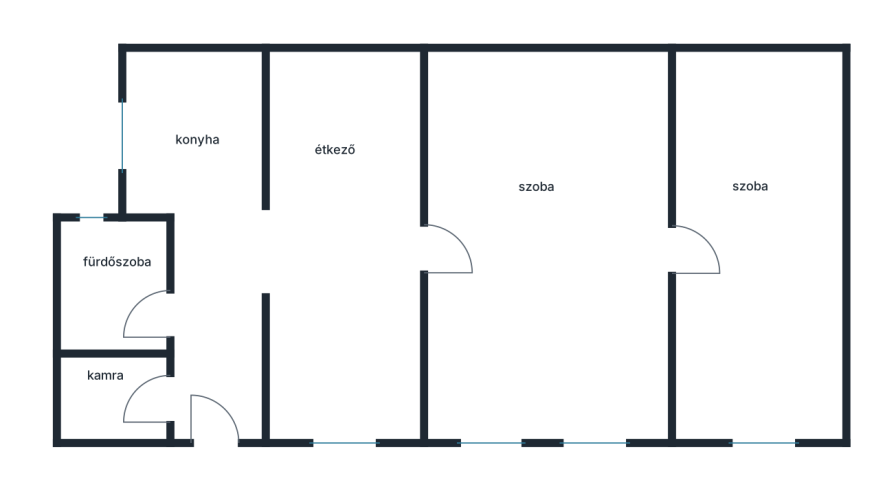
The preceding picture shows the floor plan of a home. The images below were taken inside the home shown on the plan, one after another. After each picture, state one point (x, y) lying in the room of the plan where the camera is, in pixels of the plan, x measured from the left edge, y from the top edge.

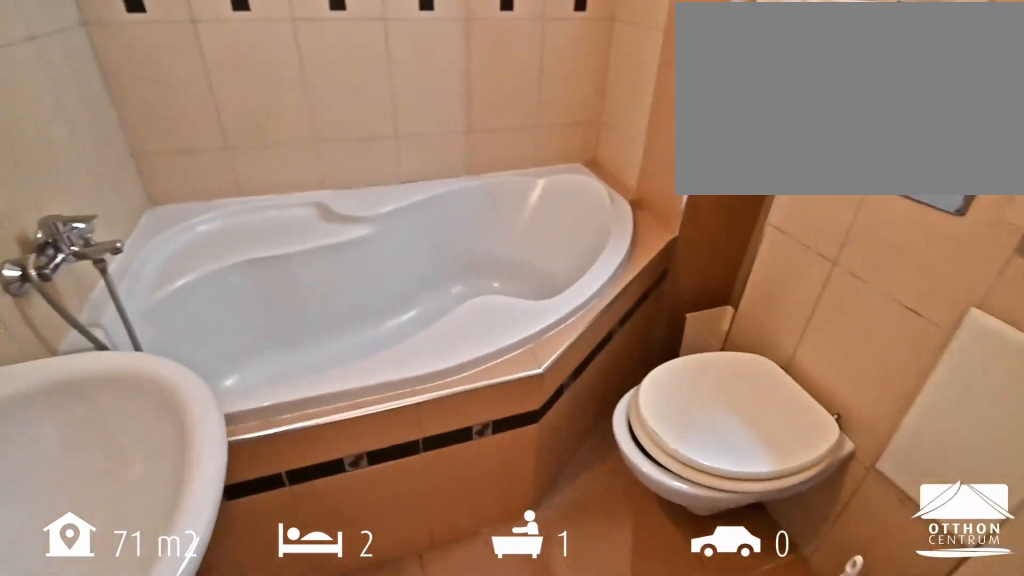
(118, 283)
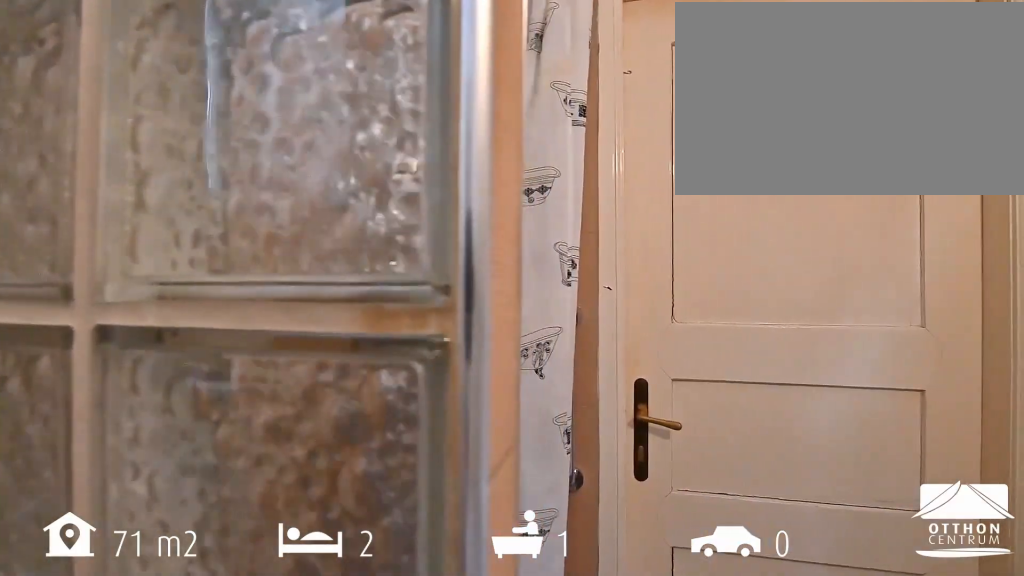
(118, 283)
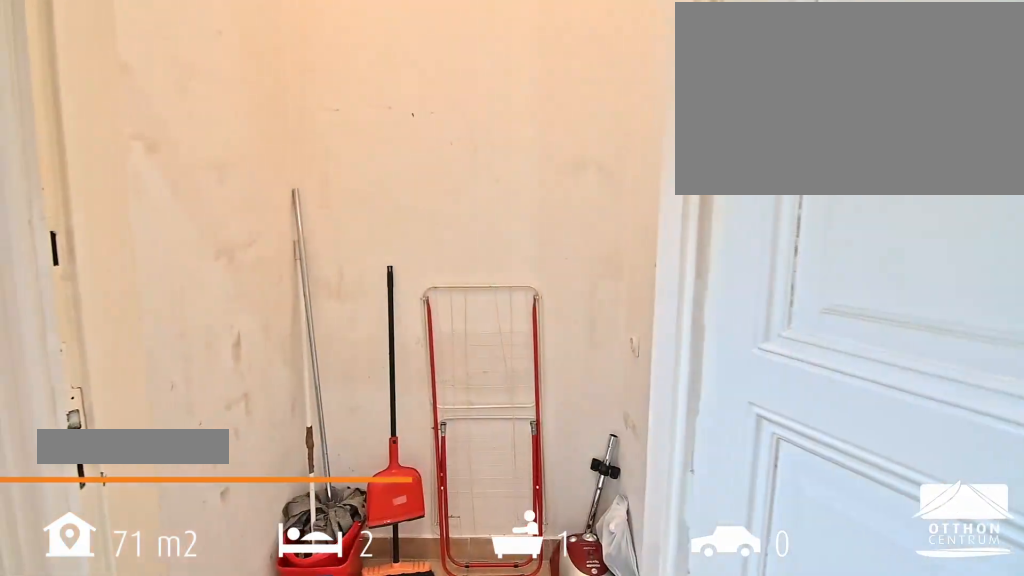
(114, 401)
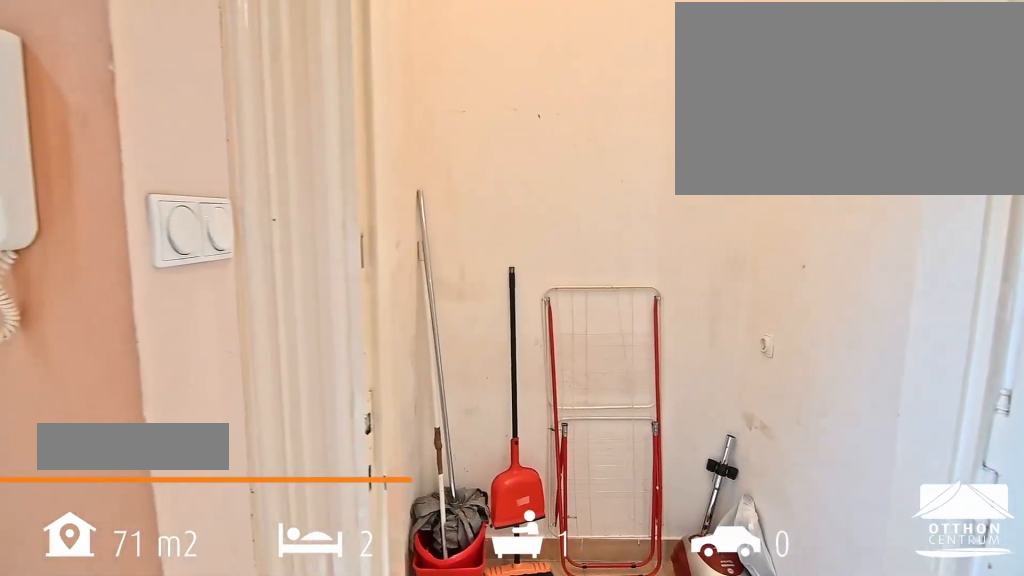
(114, 401)
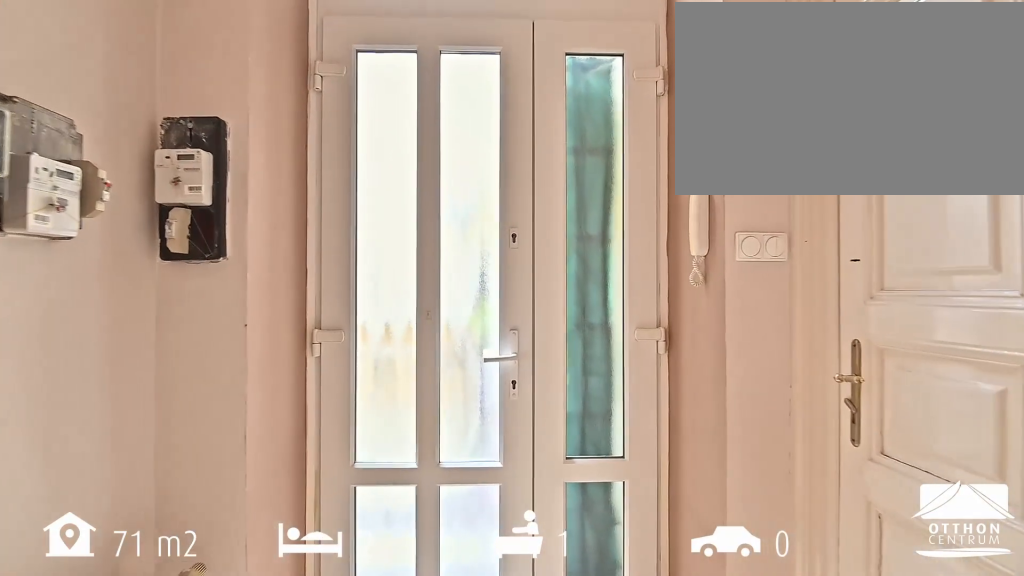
(218, 375)
